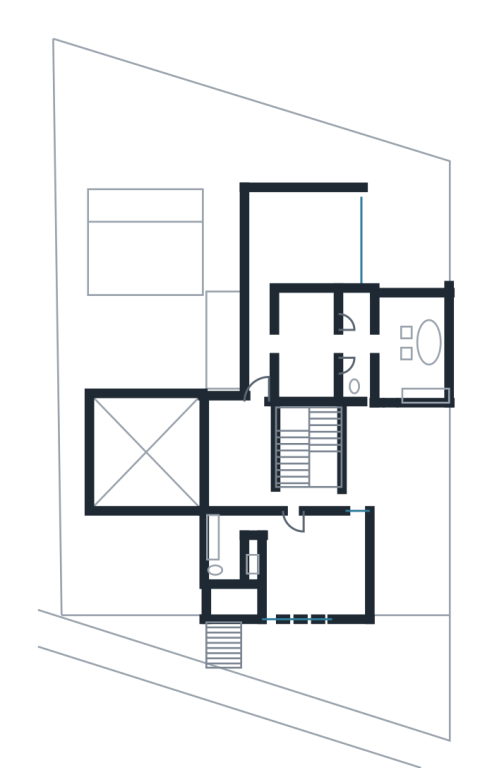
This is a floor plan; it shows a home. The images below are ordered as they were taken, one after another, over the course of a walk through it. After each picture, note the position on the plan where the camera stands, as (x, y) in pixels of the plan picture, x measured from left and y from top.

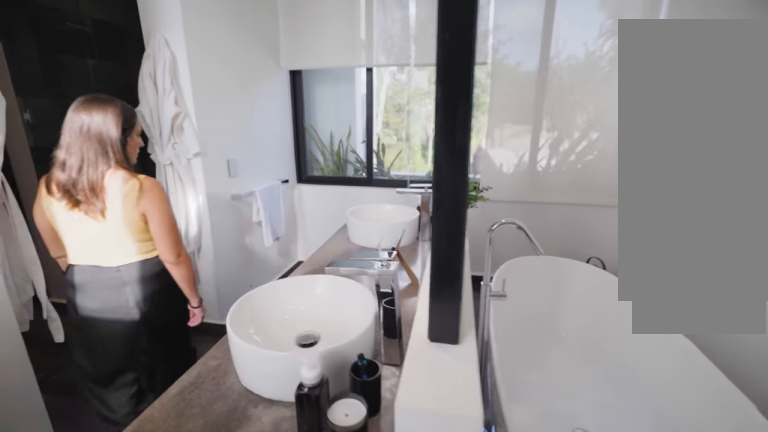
(428, 384)
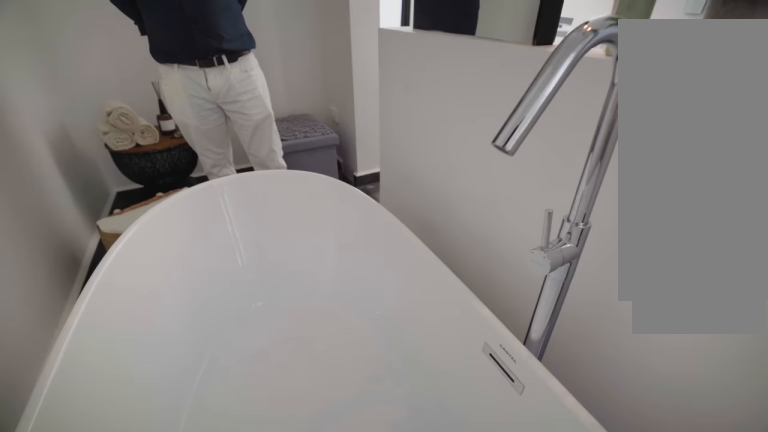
(425, 320)
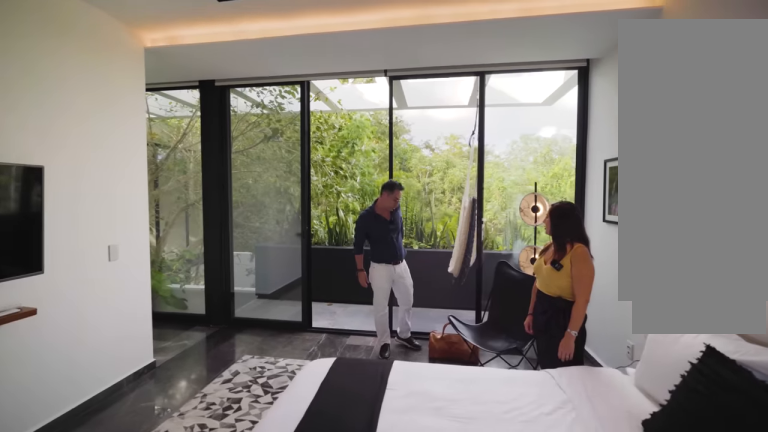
(349, 233)
